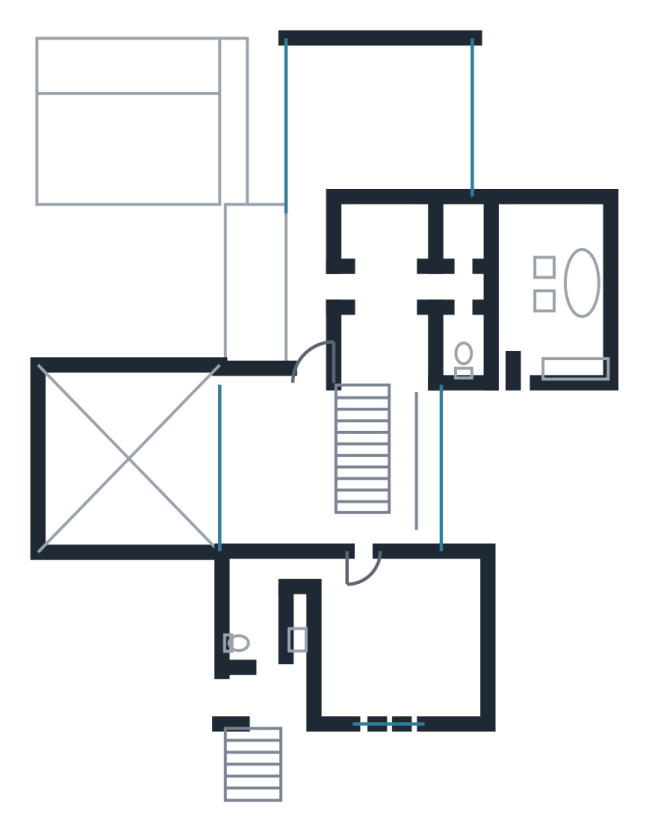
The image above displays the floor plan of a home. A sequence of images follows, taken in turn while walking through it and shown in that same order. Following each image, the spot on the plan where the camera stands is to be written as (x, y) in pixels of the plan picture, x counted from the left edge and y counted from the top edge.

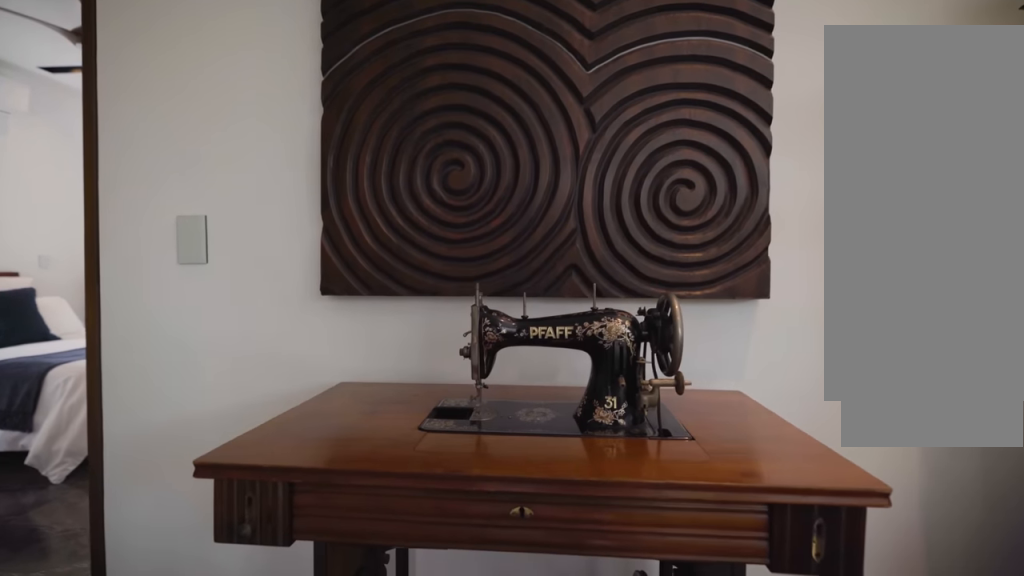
(287, 509)
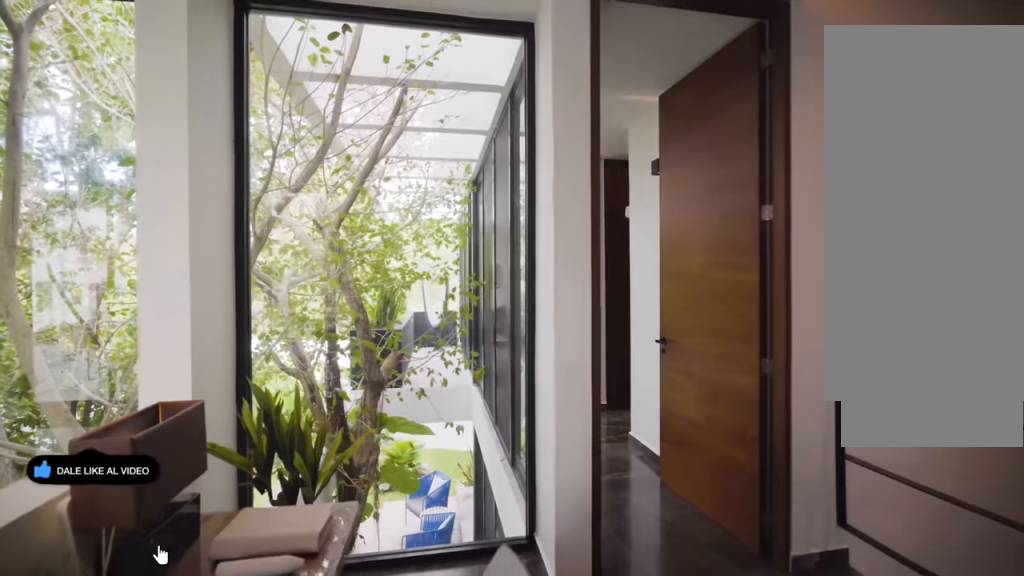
(267, 476)
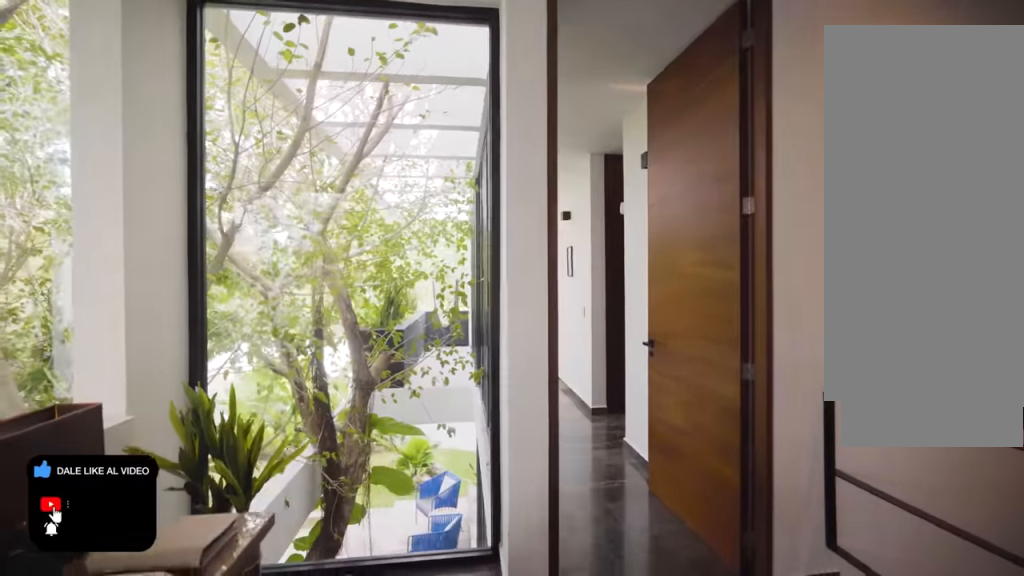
(267, 476)
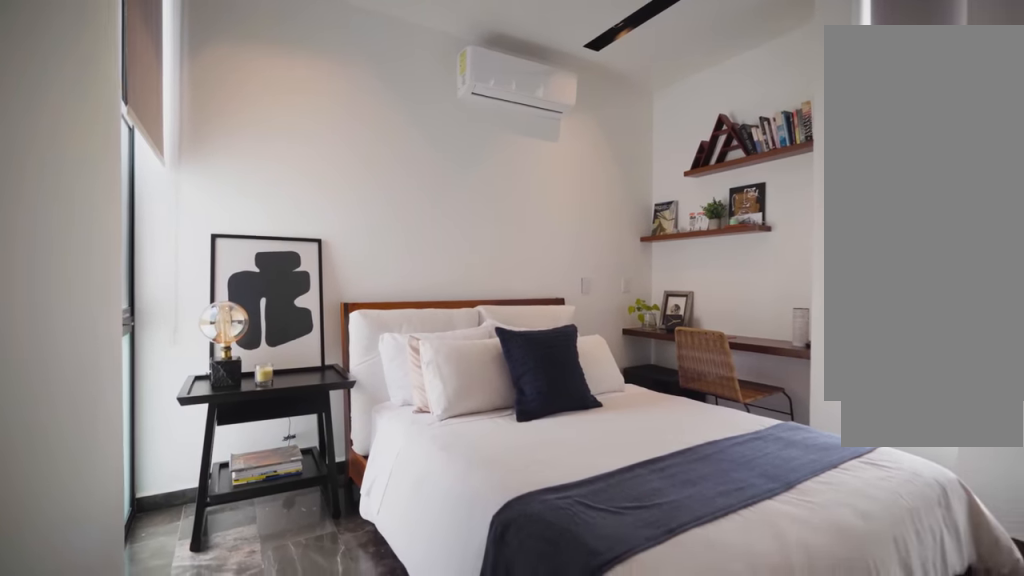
(362, 567)
